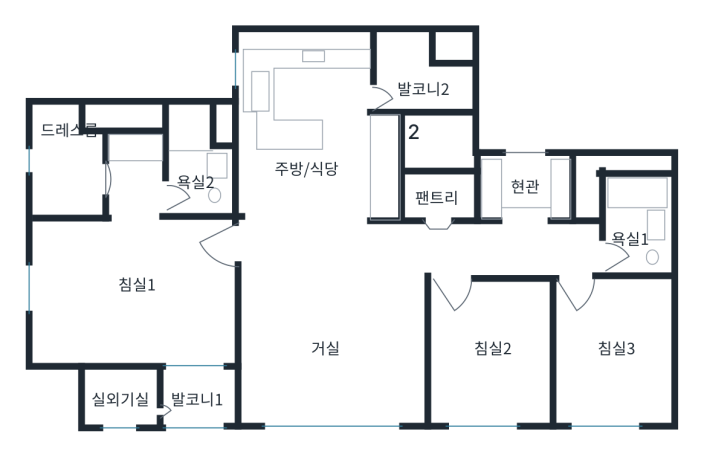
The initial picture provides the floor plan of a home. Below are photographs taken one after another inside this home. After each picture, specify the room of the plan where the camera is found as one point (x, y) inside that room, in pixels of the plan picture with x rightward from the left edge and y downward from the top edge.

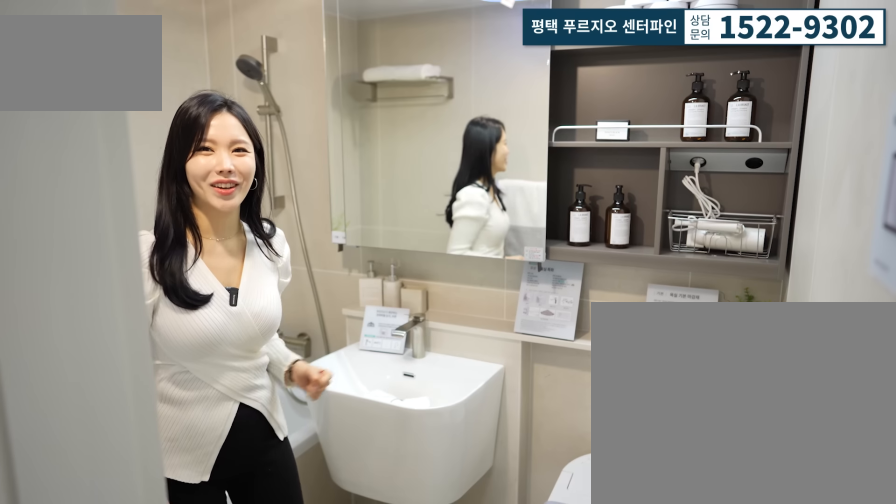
(628, 234)
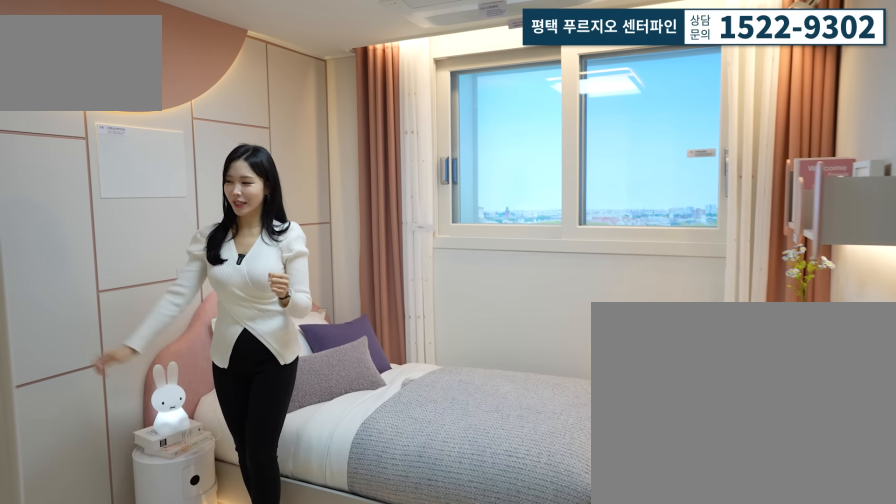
(620, 346)
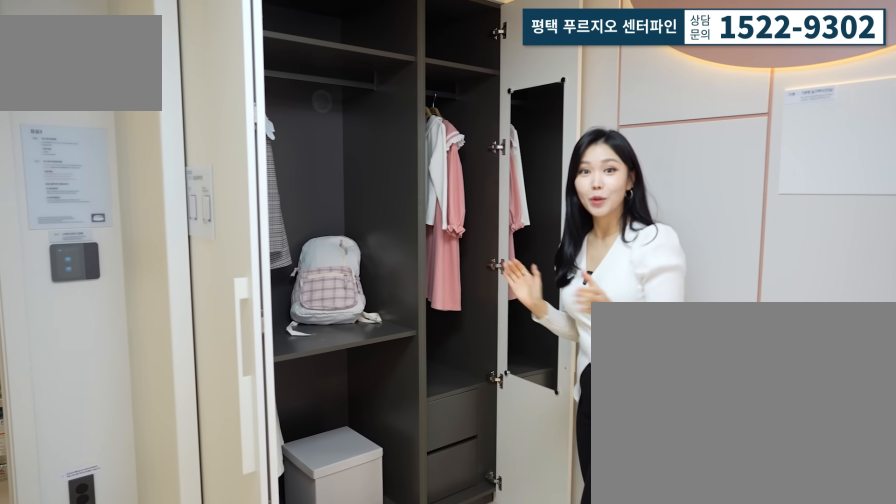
(620, 346)
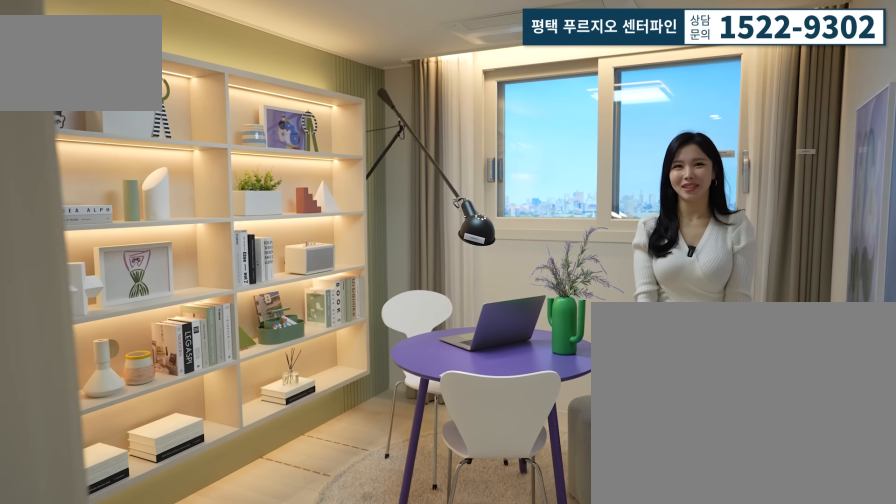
(488, 346)
